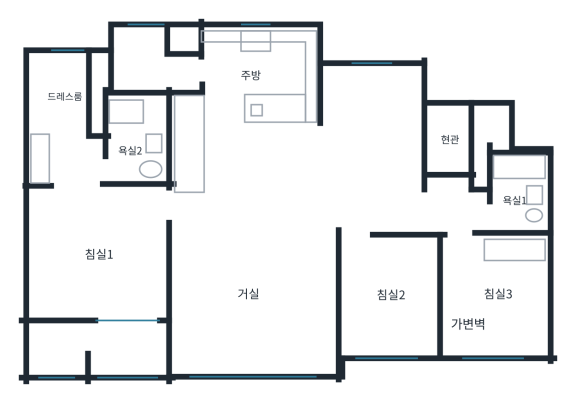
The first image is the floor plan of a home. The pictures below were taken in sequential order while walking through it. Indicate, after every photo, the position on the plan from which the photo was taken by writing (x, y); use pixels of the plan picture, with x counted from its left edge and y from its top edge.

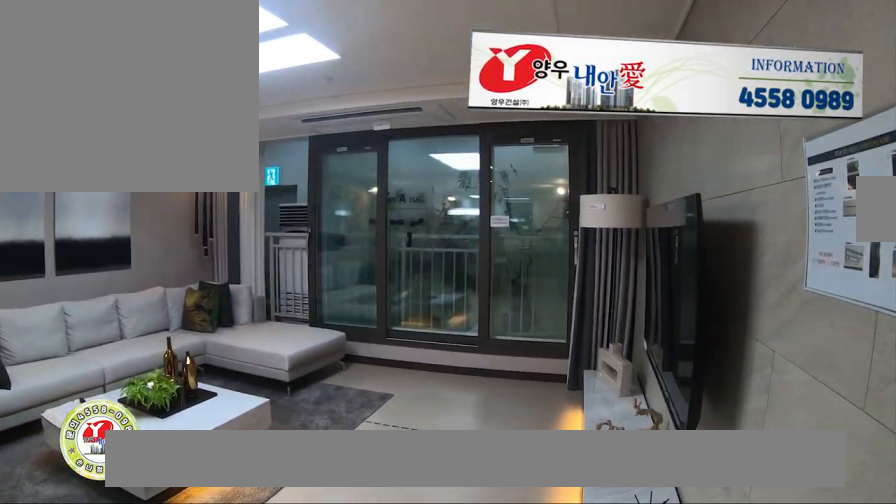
(249, 313)
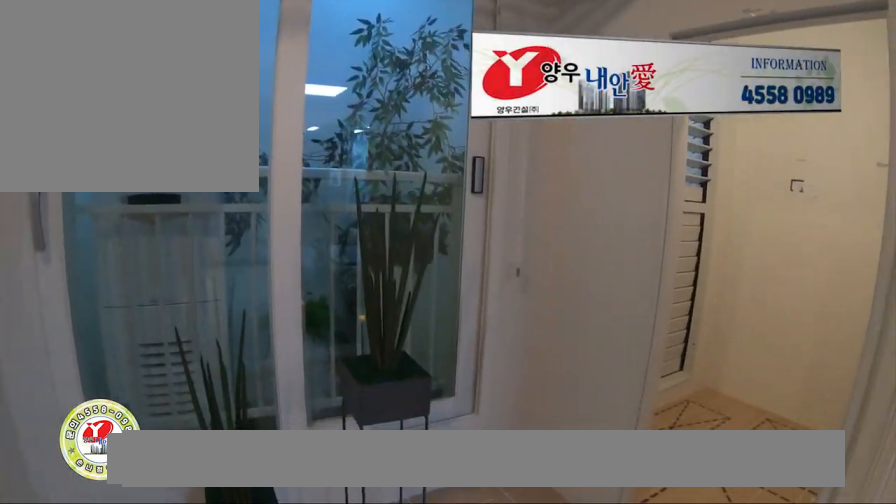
(99, 274)
